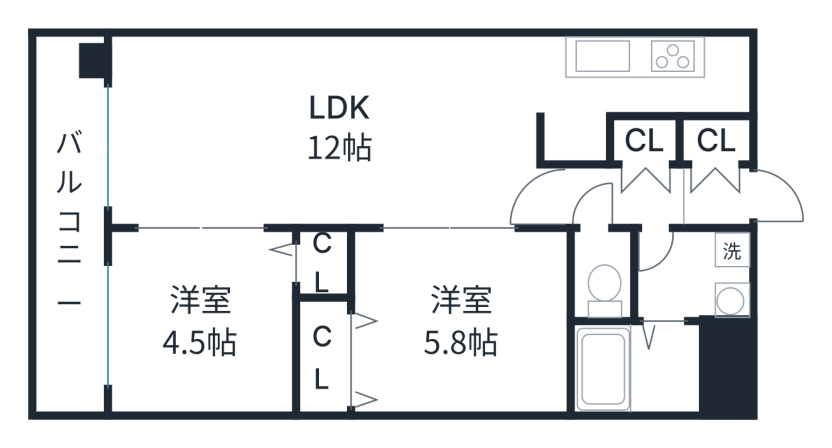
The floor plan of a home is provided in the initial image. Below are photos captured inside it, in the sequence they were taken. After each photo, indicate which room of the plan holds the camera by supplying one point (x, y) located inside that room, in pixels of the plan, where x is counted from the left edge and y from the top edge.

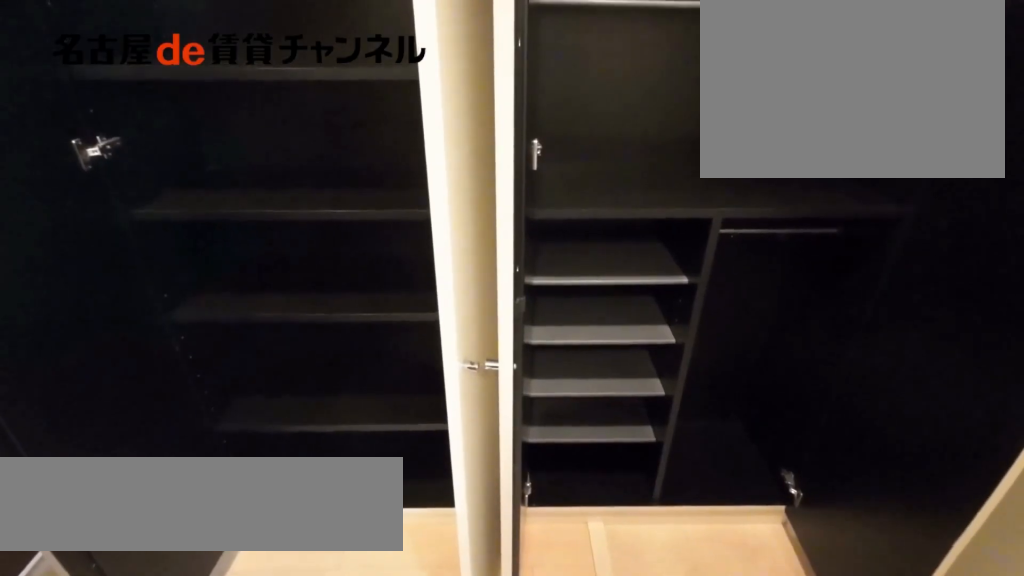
(680, 171)
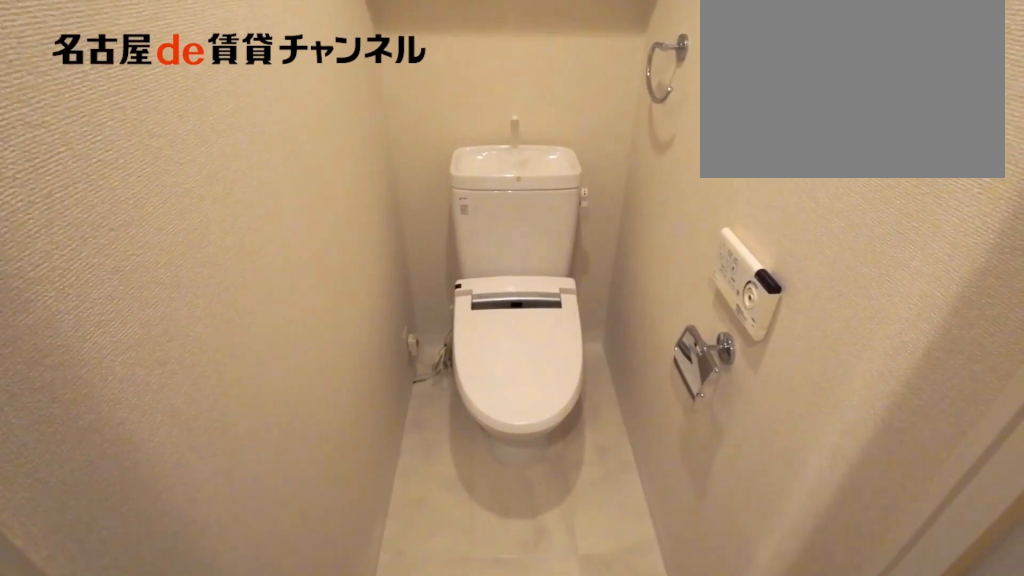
(602, 274)
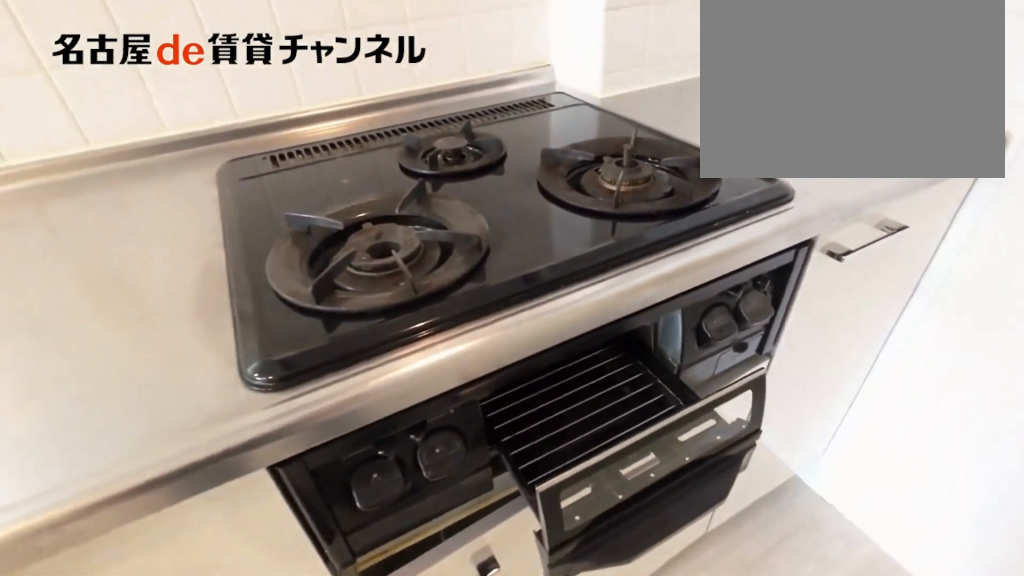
(646, 75)
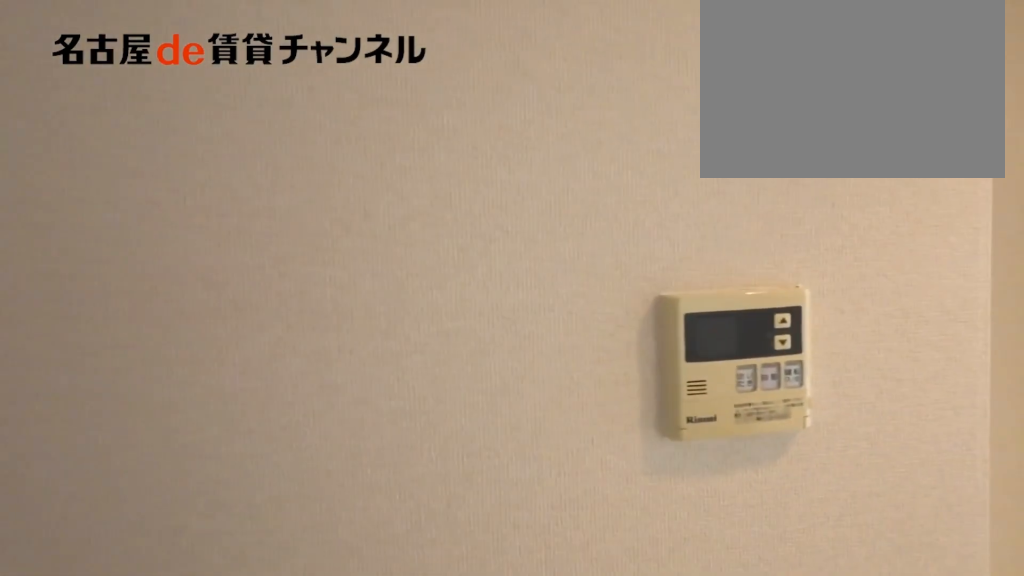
(646, 75)
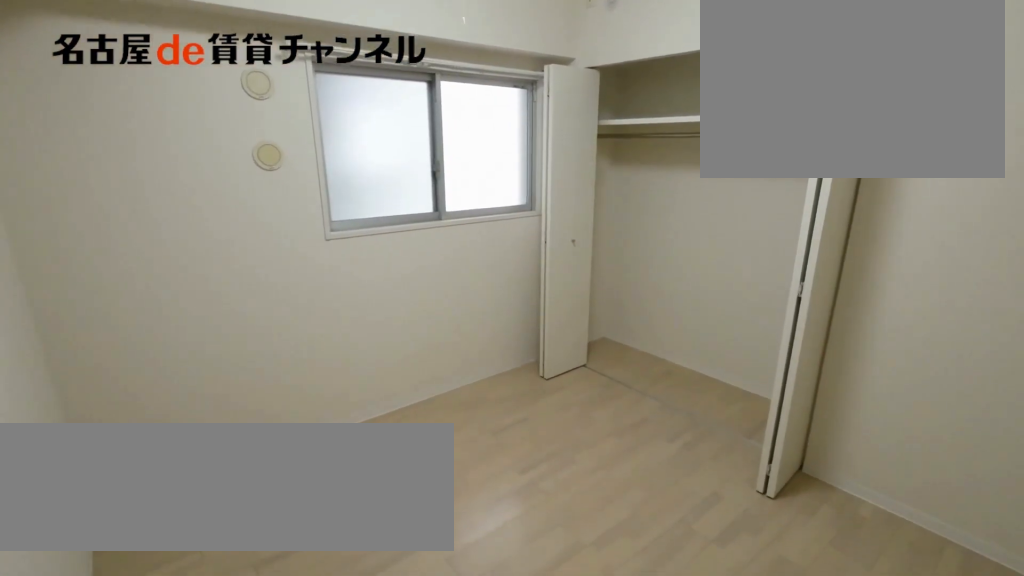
(441, 322)
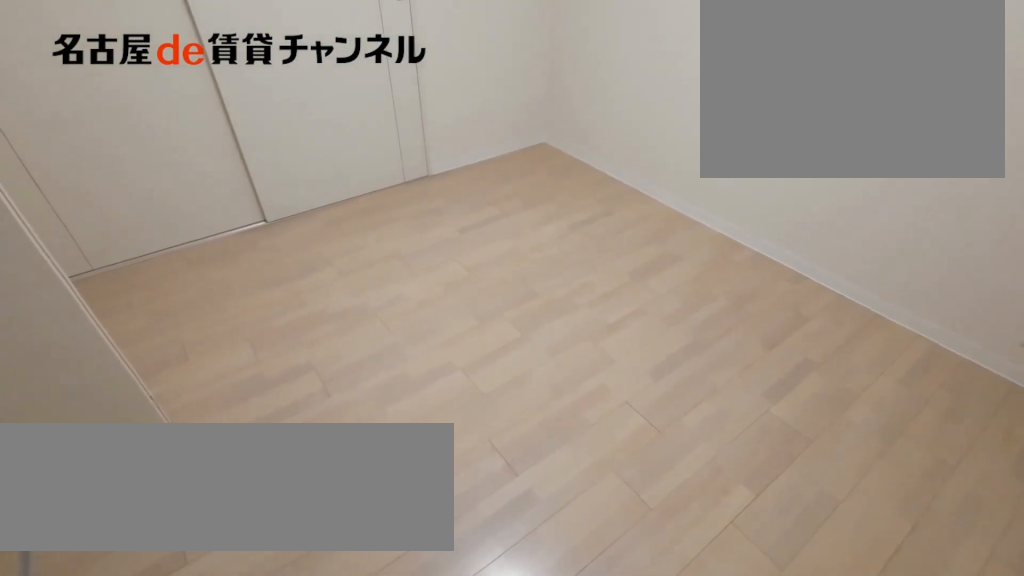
(441, 322)
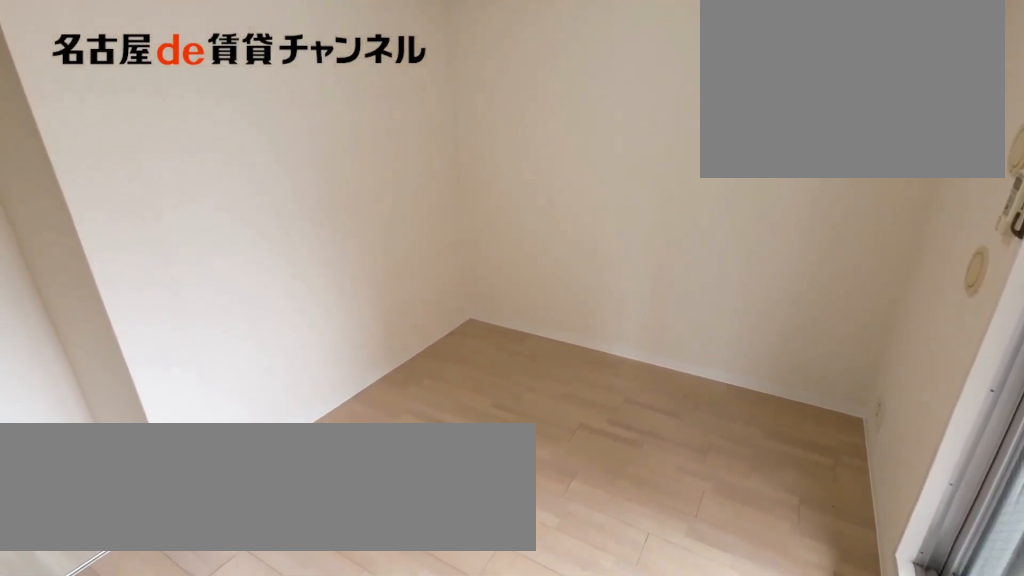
(213, 311)
